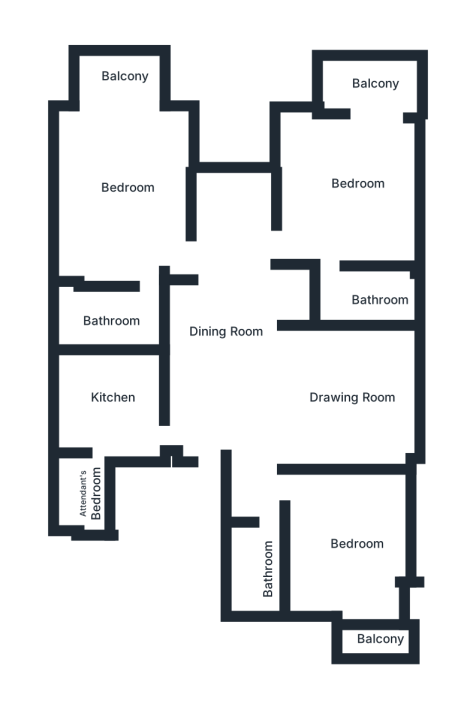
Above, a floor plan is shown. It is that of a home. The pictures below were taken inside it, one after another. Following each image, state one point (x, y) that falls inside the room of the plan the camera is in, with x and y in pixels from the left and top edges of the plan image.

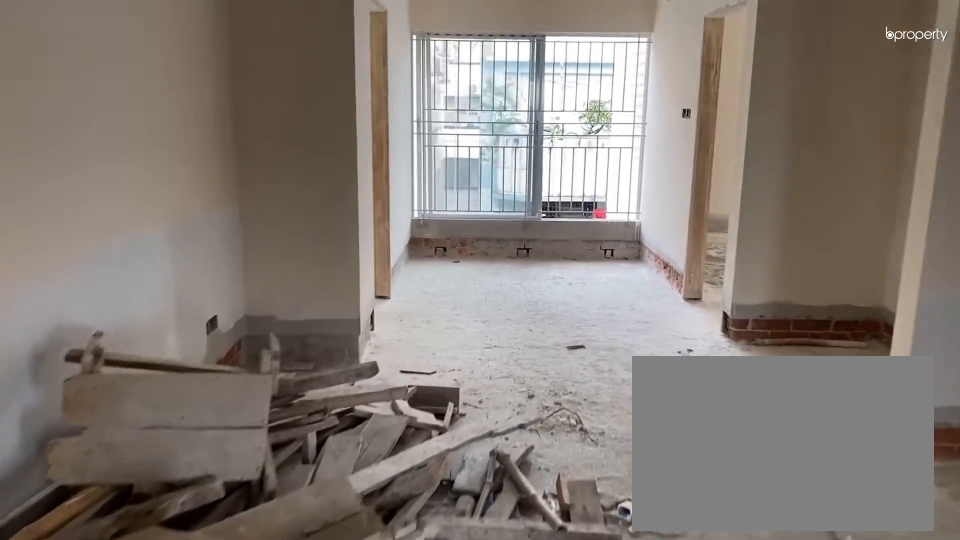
(240, 353)
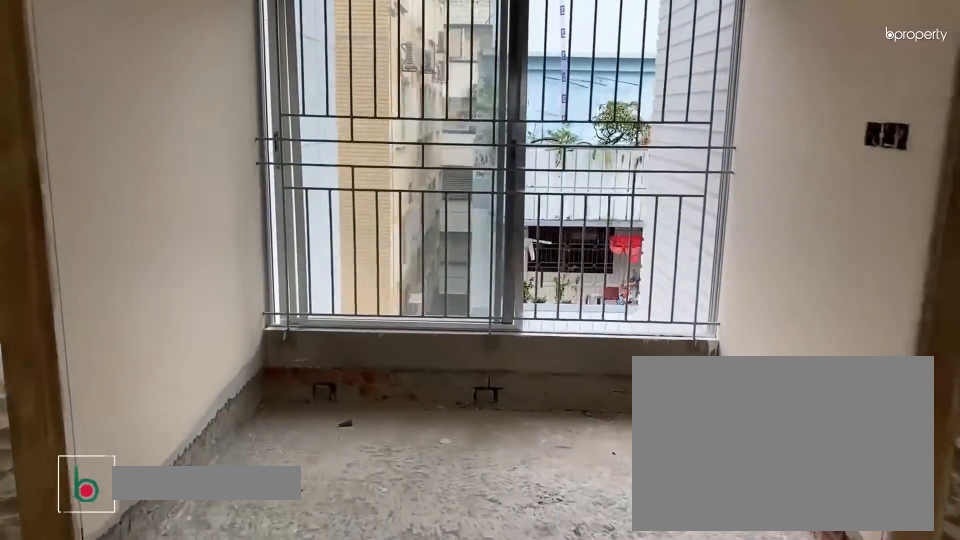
(240, 353)
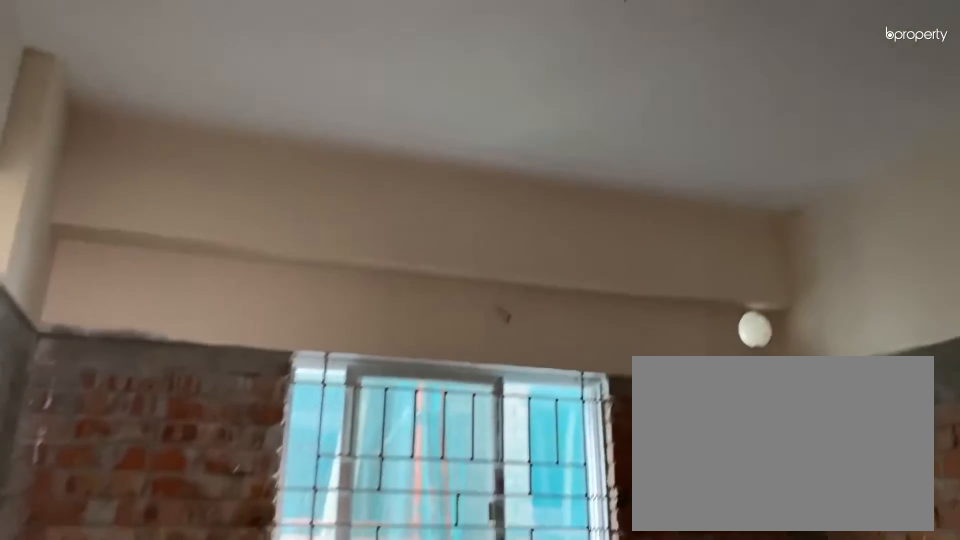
(108, 396)
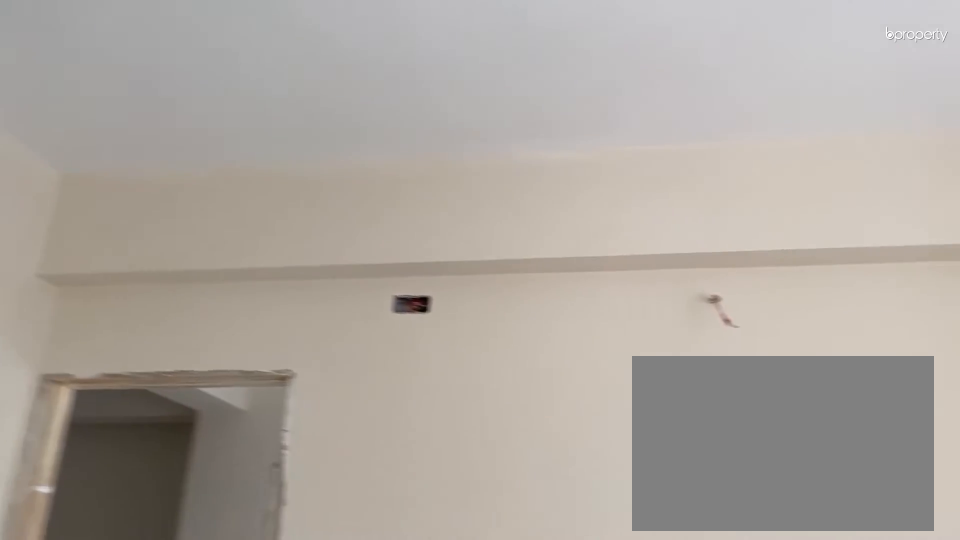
(343, 184)
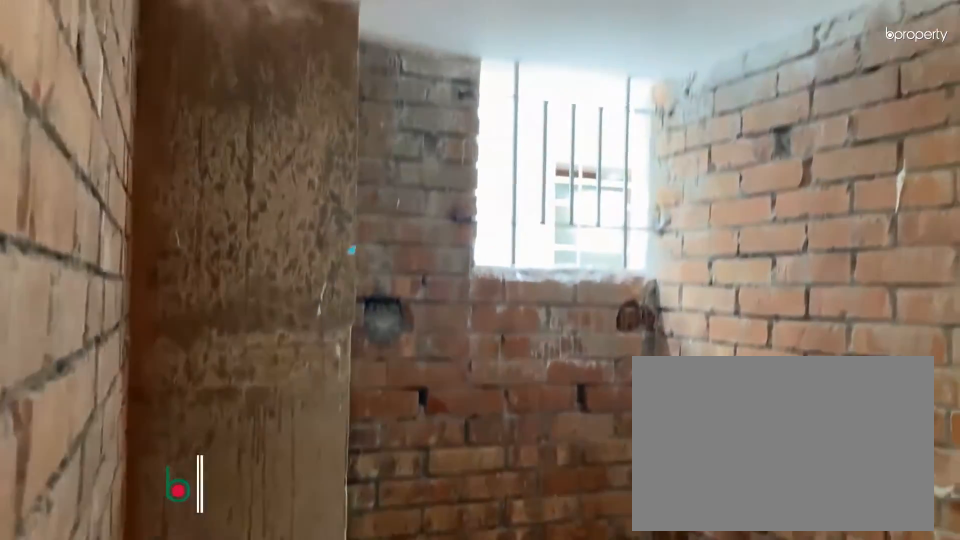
(370, 294)
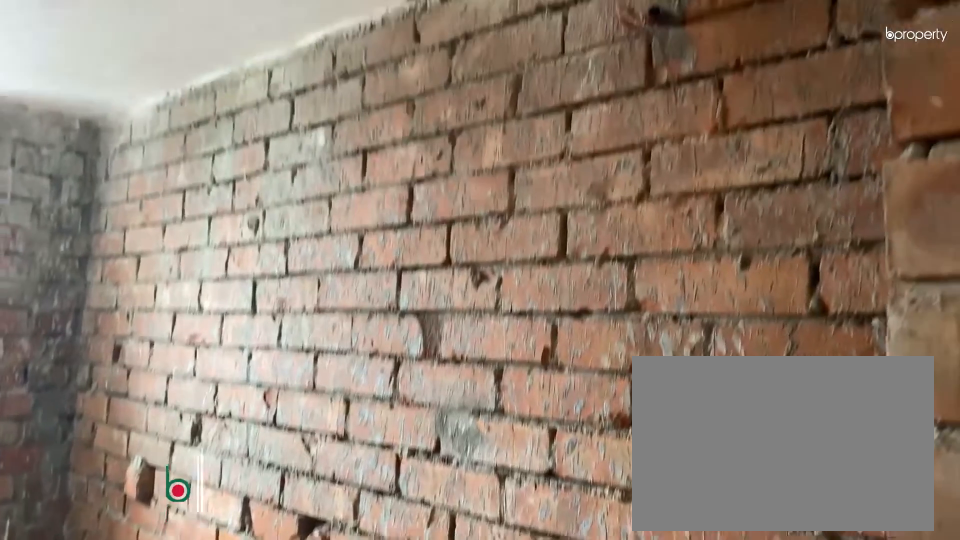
(256, 567)
